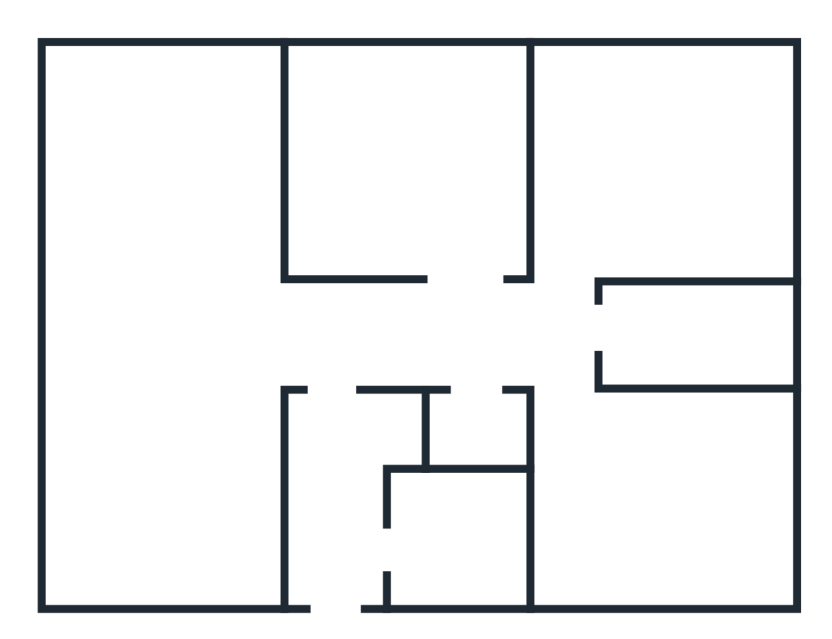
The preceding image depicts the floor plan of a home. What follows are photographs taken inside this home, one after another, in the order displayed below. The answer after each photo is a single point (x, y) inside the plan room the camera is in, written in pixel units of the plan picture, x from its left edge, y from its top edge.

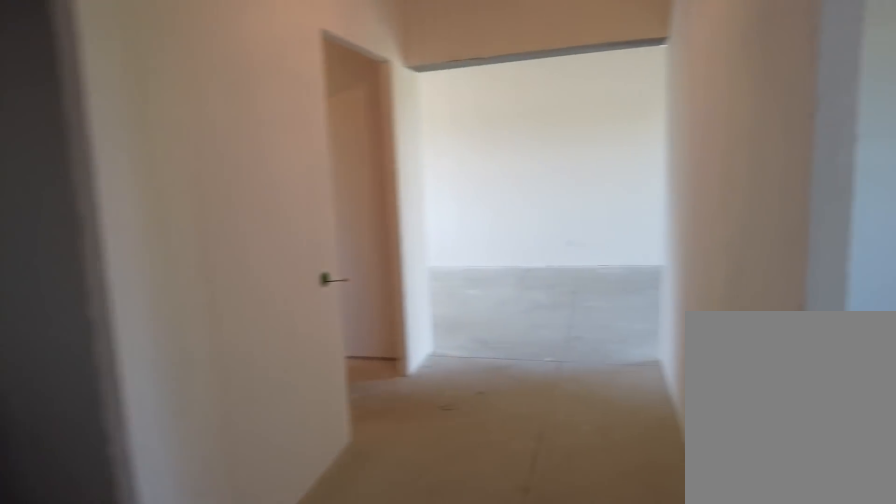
(553, 331)
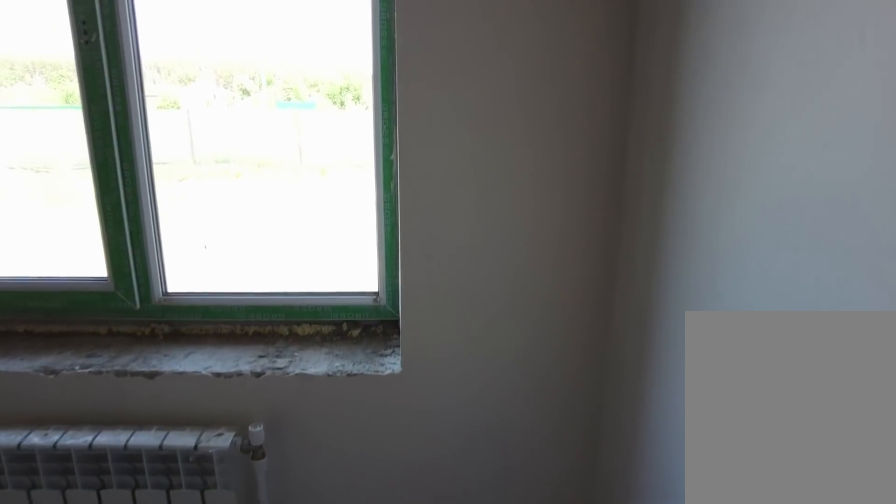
(464, 238)
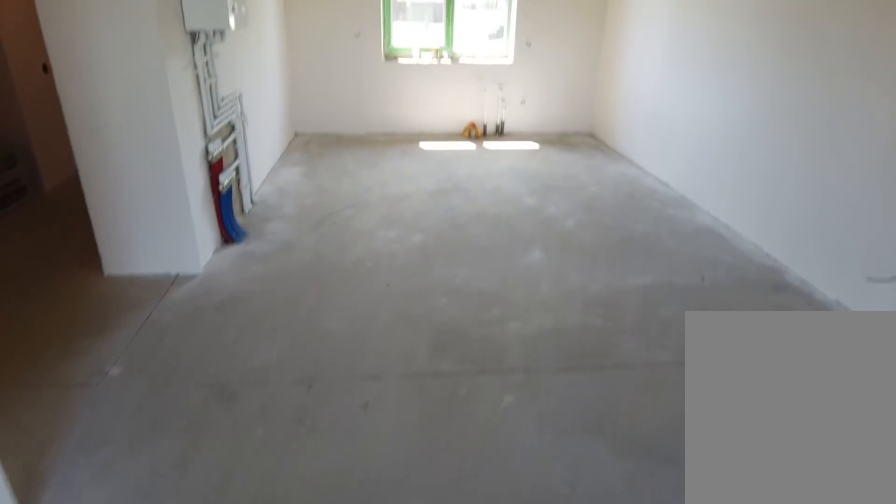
(185, 347)
